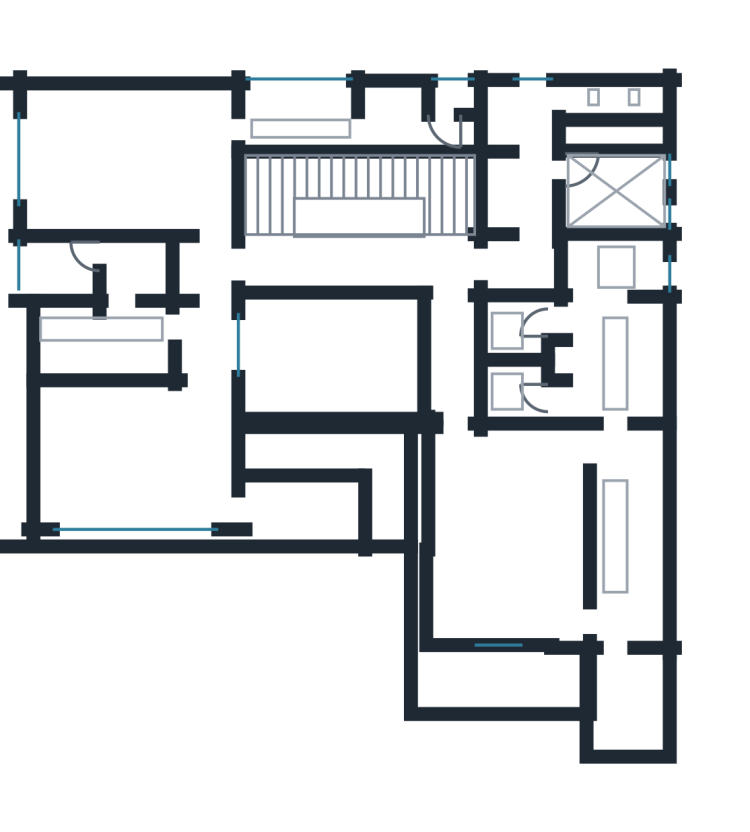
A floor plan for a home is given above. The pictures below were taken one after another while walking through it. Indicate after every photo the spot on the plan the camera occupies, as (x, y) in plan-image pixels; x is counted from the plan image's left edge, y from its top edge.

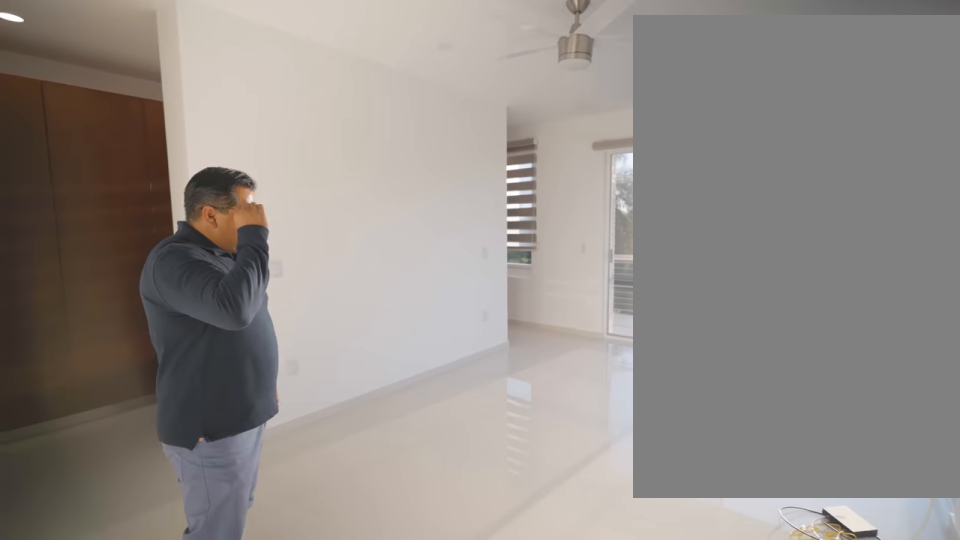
(457, 463)
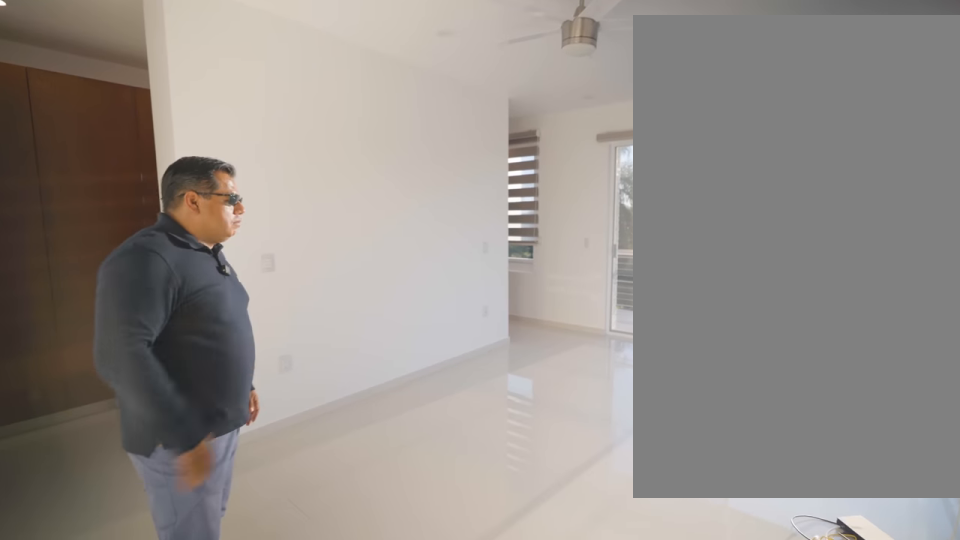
(457, 463)
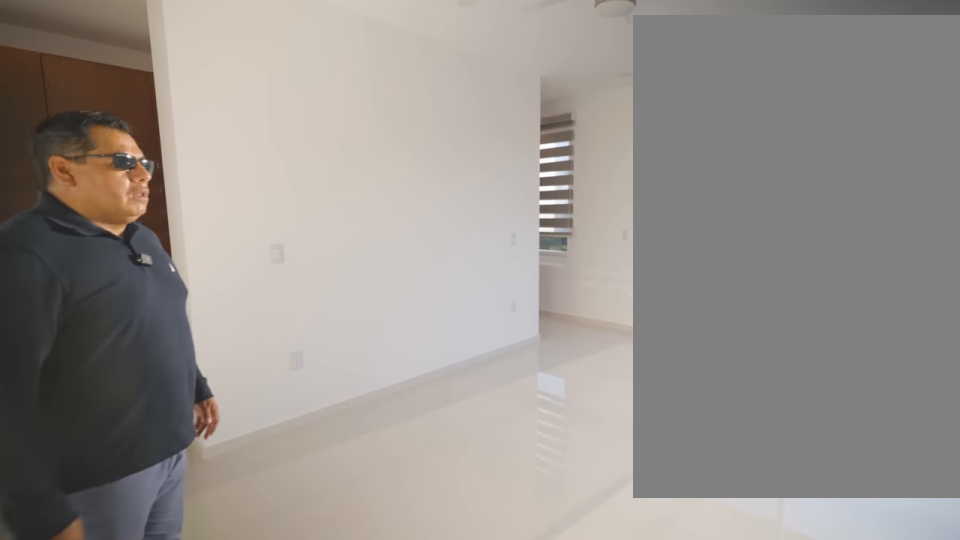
(463, 462)
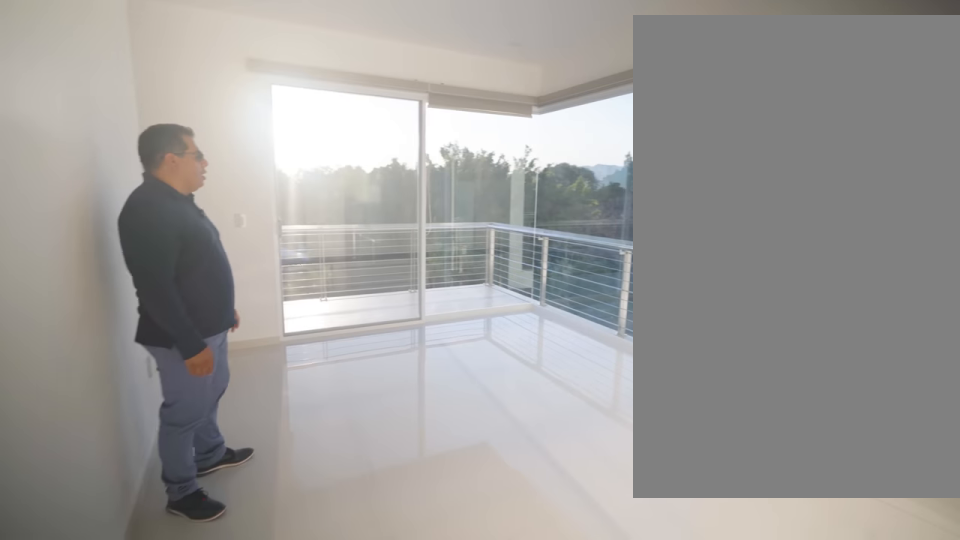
(549, 466)
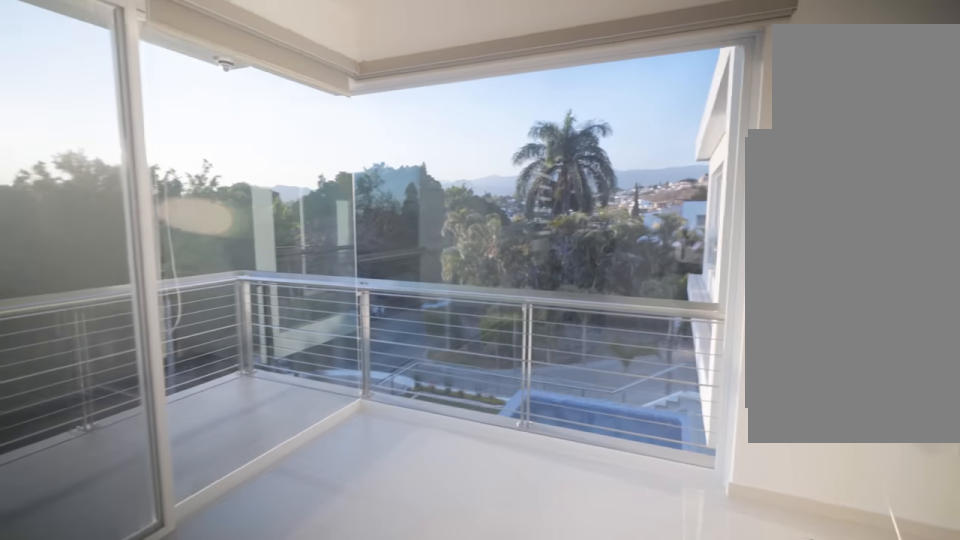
(480, 586)
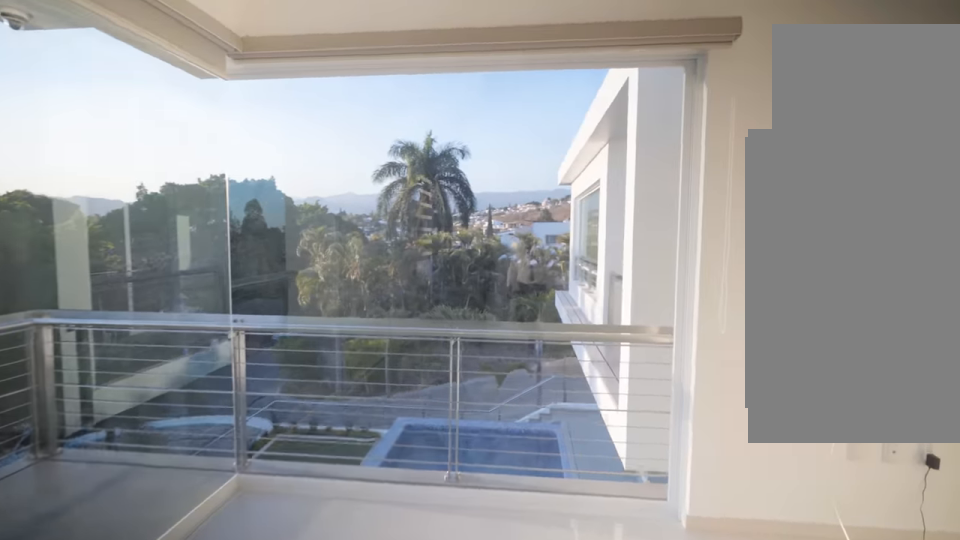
(477, 594)
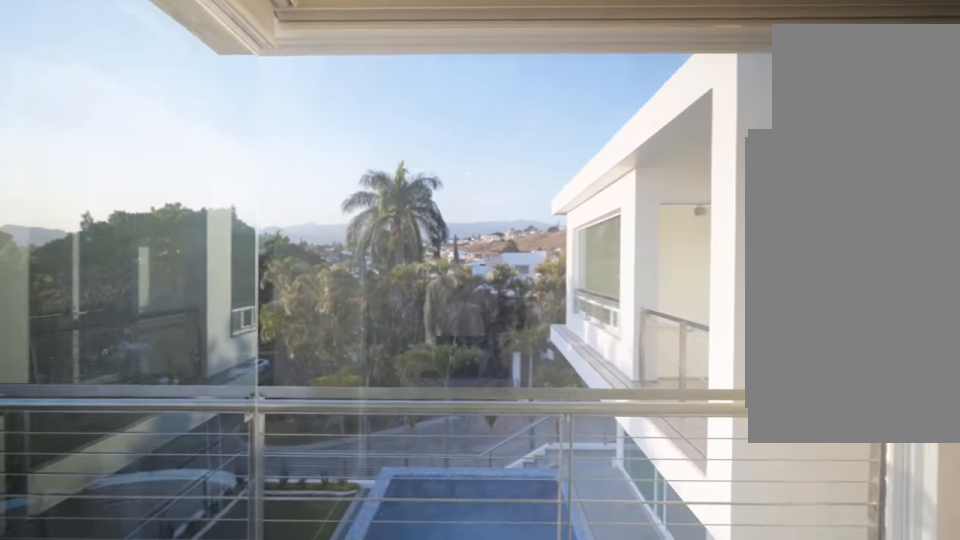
(477, 594)
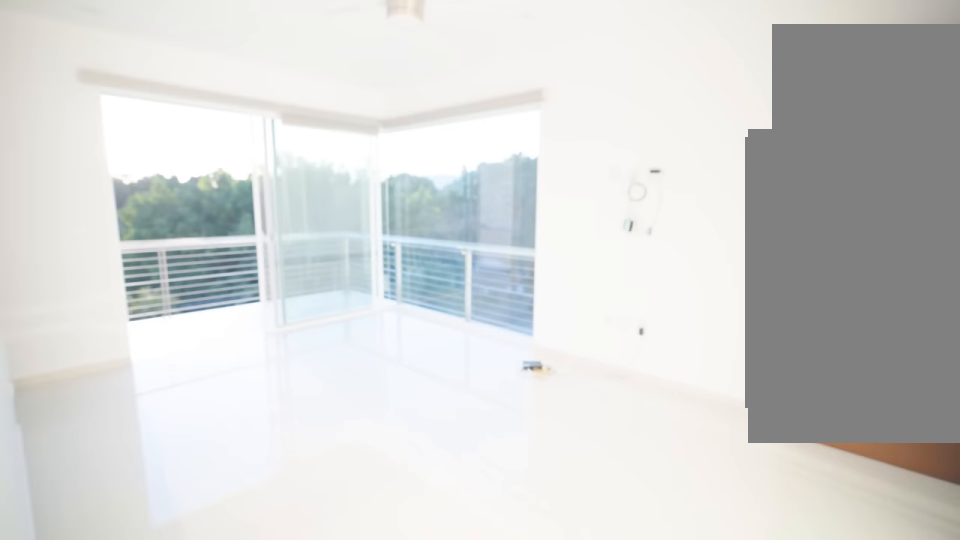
(567, 455)
